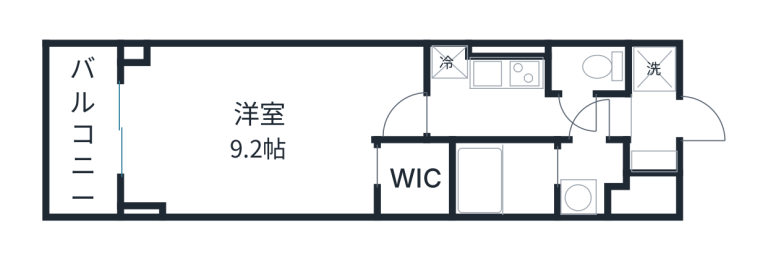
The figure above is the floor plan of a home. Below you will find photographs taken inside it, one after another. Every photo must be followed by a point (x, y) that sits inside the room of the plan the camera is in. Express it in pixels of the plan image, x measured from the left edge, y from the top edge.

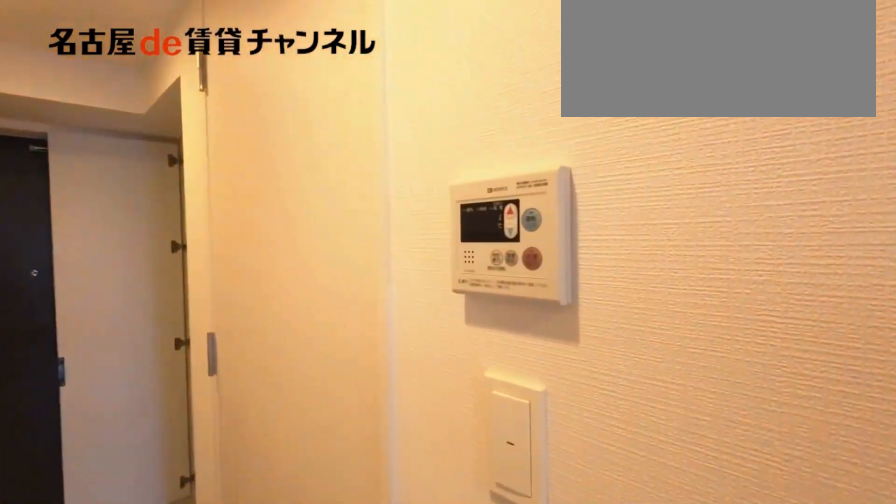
(524, 114)
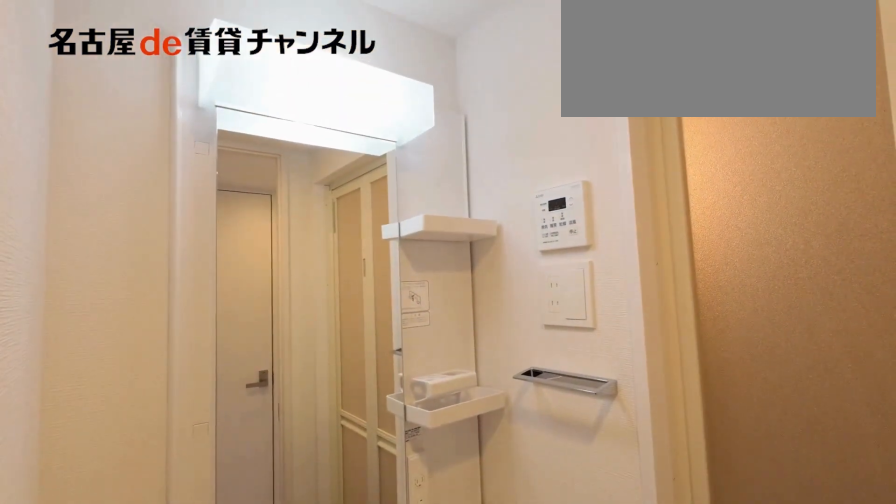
(590, 177)
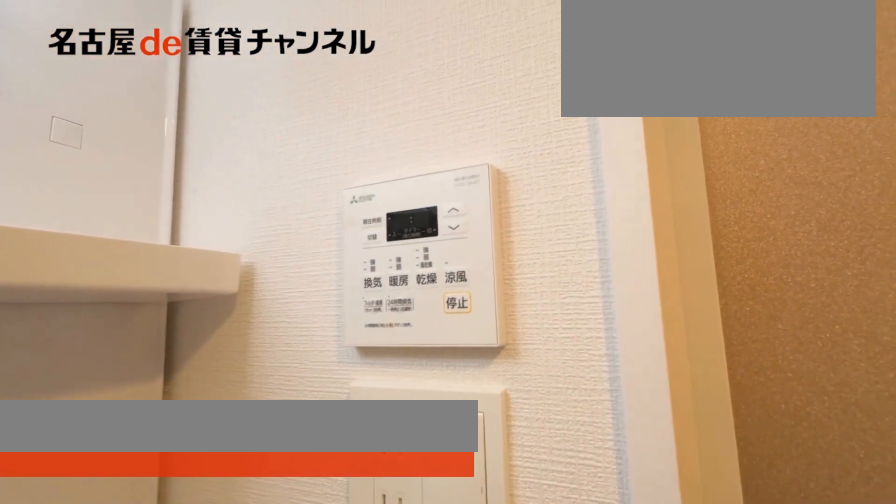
(590, 177)
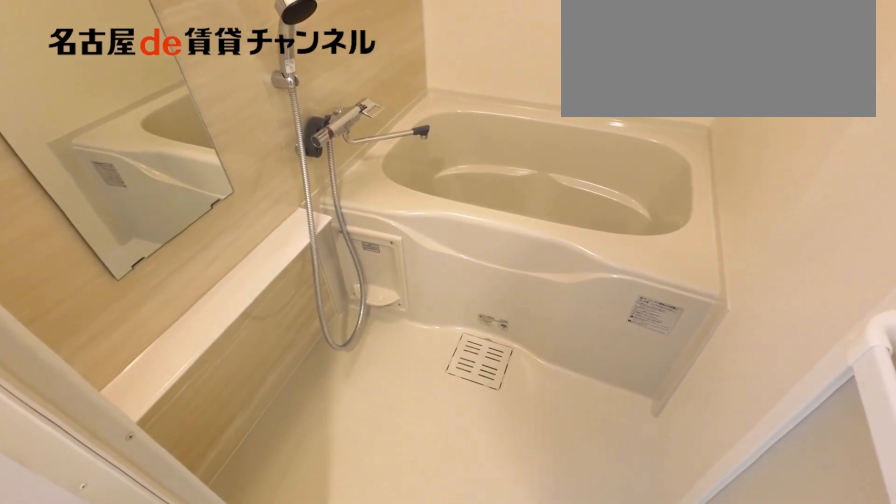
(505, 180)
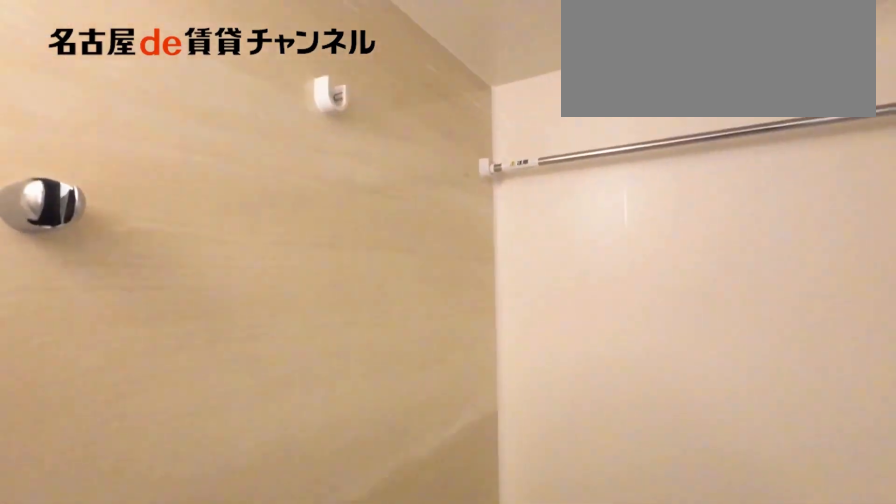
(505, 180)
